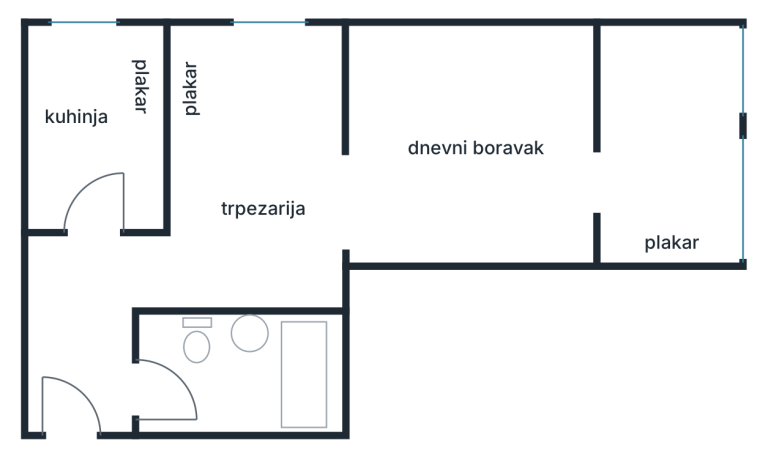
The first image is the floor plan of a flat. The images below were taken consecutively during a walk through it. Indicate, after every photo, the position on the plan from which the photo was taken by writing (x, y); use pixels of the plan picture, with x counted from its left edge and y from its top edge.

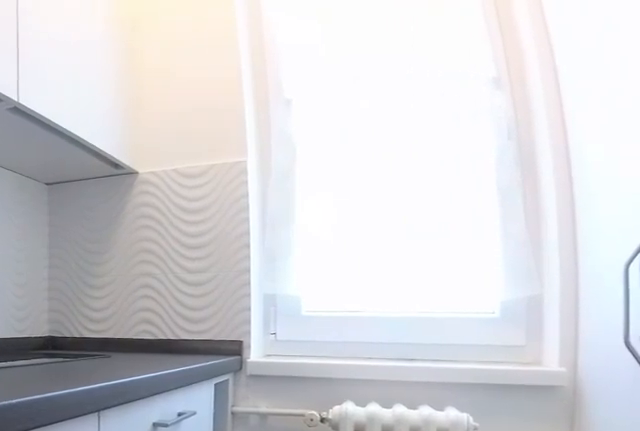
(96, 189)
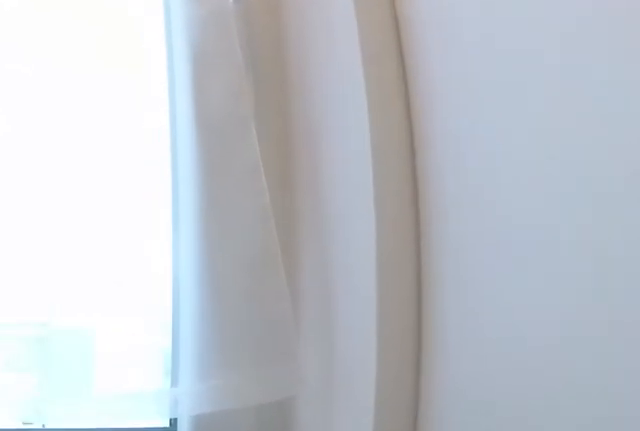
(96, 87)
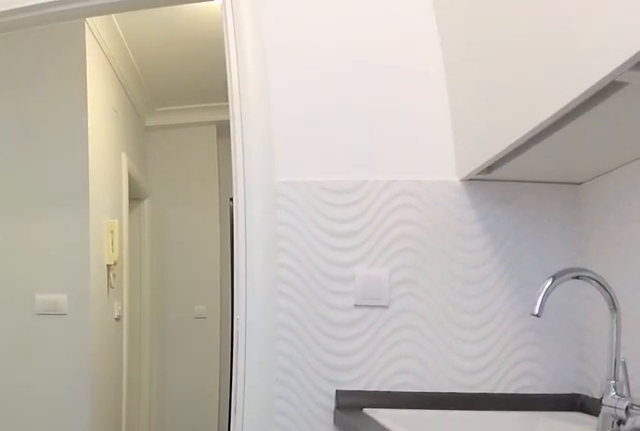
(97, 91)
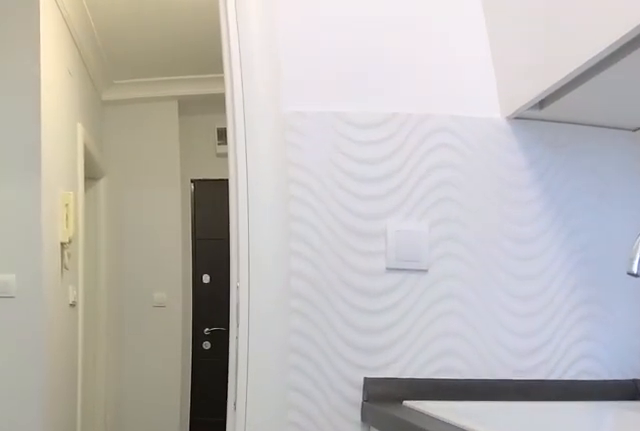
(96, 121)
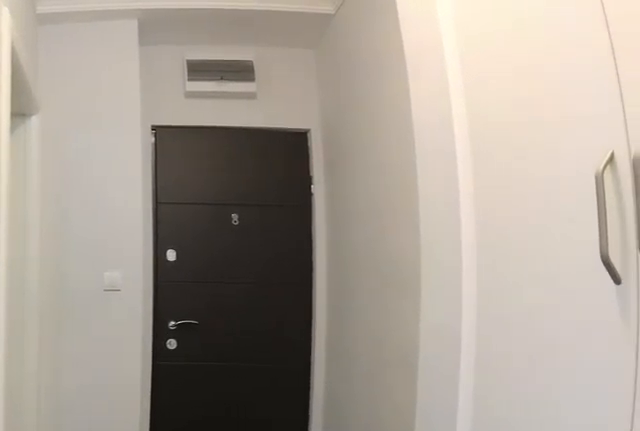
(96, 210)
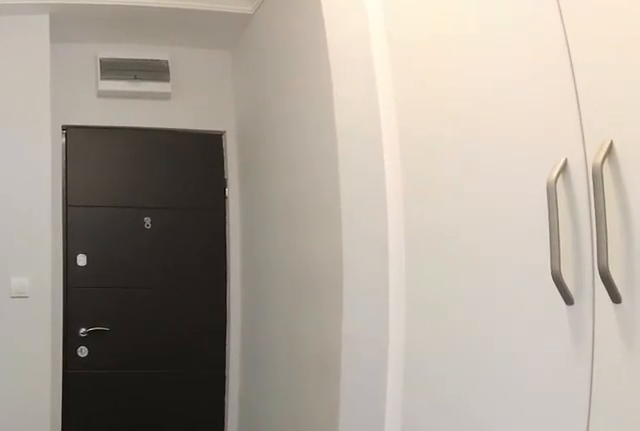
(96, 229)
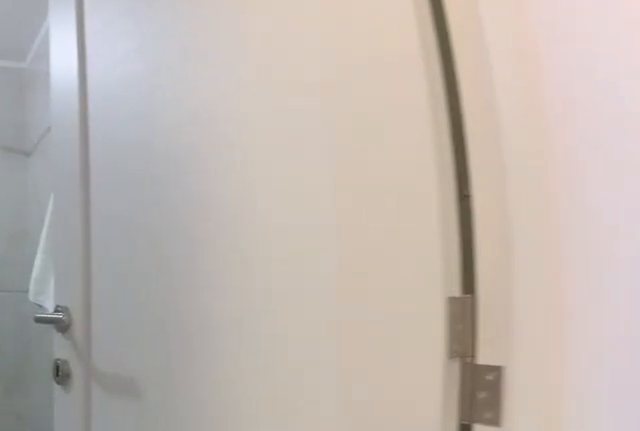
(105, 394)
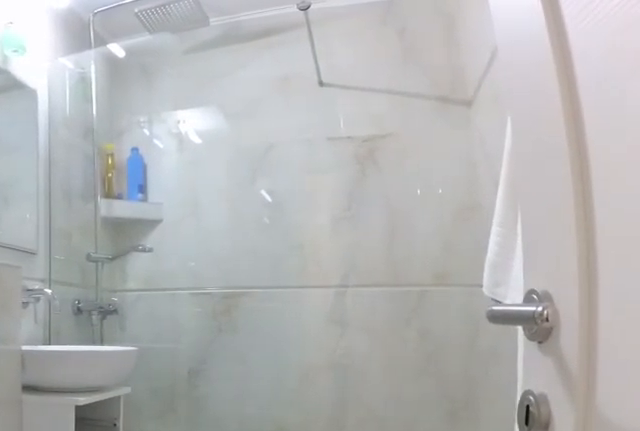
(132, 398)
